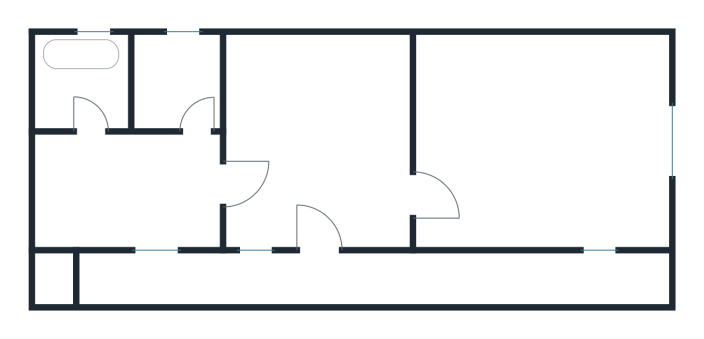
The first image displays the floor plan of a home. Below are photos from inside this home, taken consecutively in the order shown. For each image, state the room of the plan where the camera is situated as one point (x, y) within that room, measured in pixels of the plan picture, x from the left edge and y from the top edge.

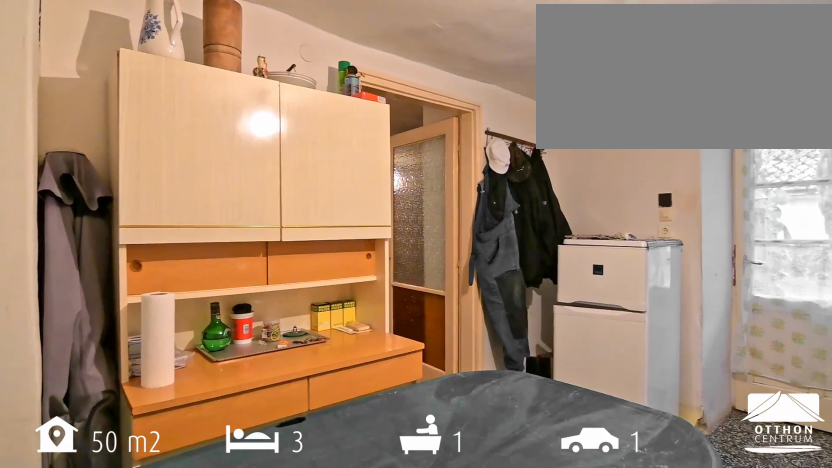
(317, 137)
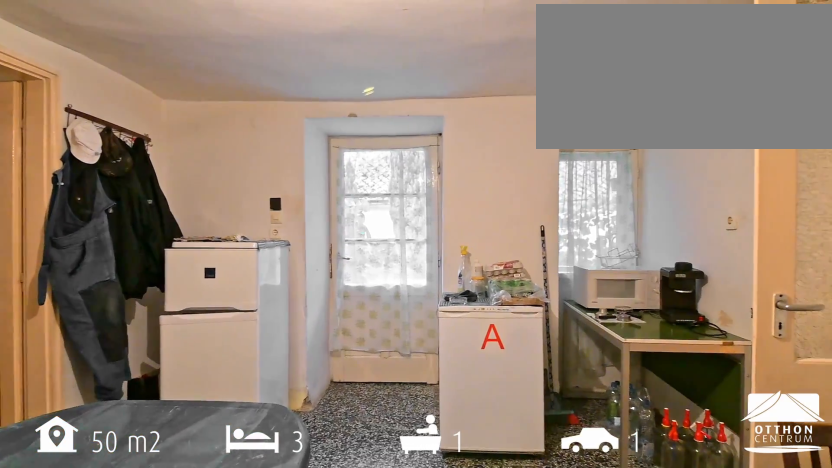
(317, 137)
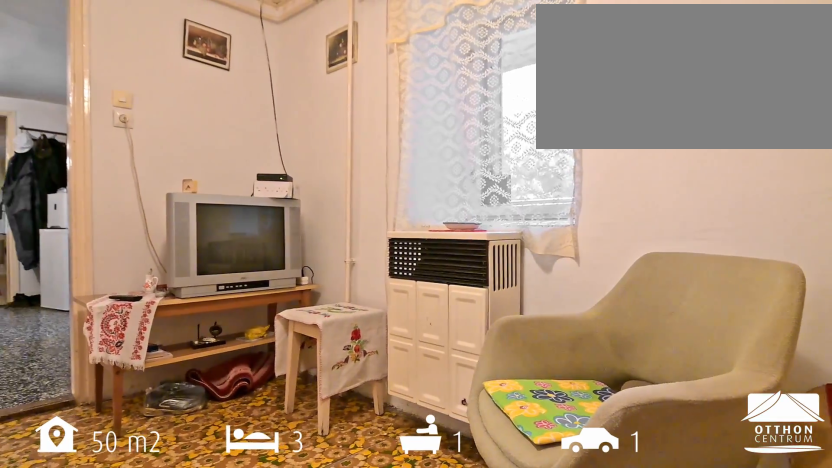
(114, 191)
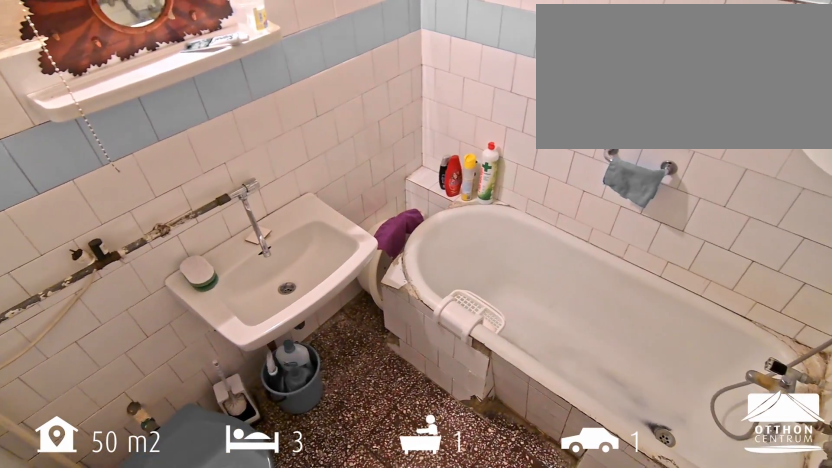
(86, 89)
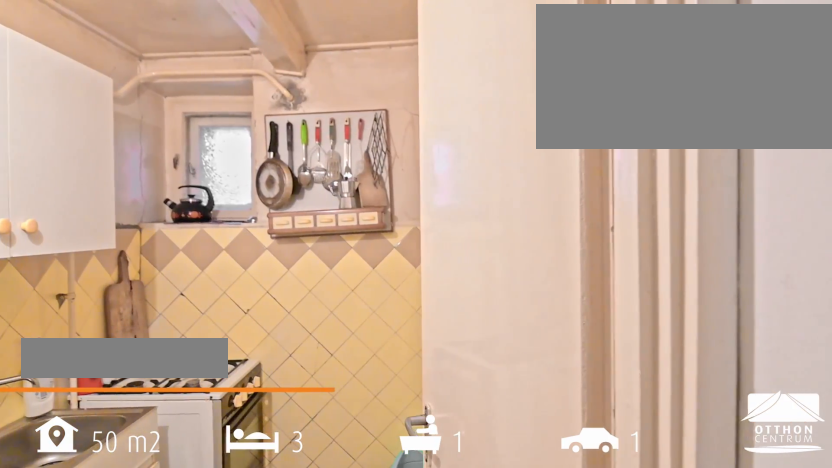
(175, 77)
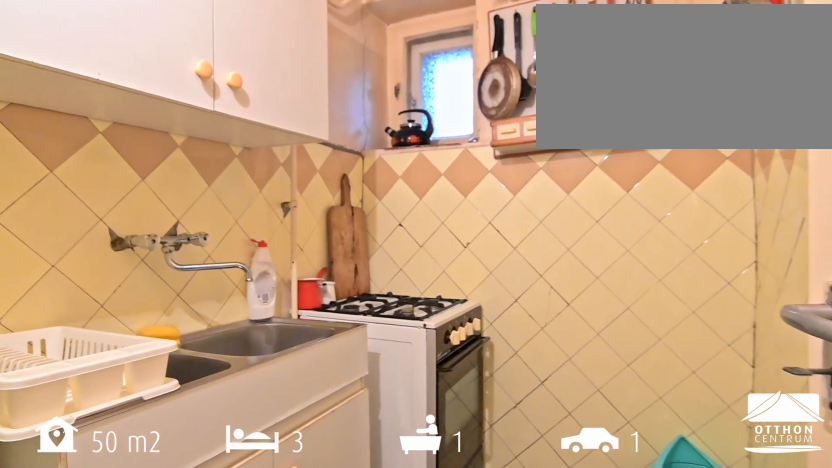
(175, 77)
